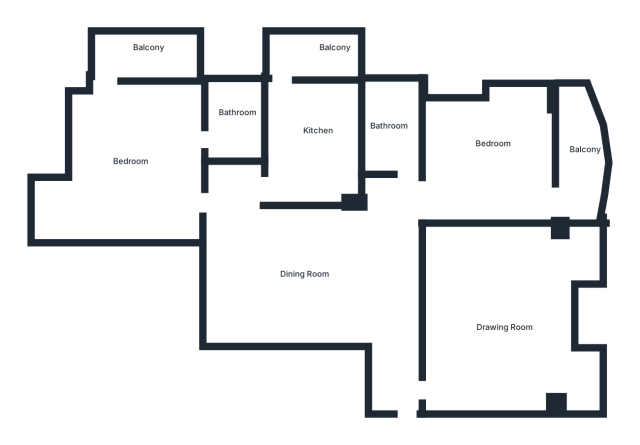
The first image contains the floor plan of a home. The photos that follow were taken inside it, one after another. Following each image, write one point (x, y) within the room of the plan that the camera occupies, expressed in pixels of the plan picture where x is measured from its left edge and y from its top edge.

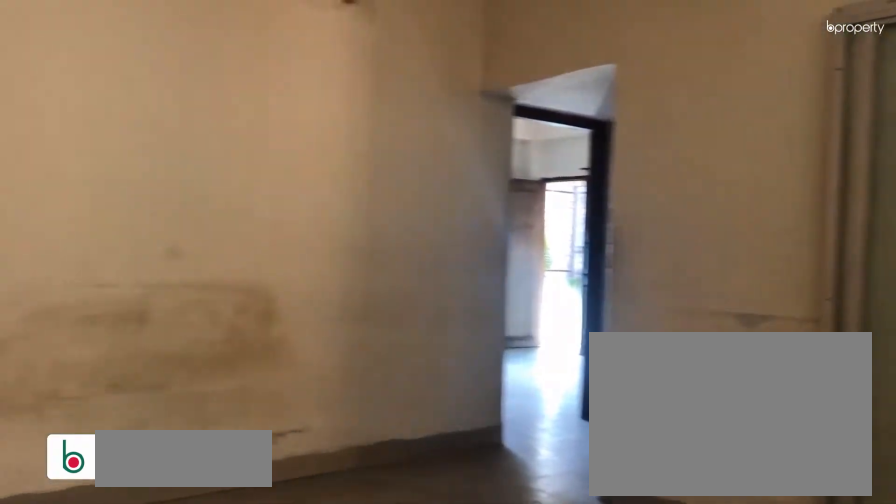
(313, 273)
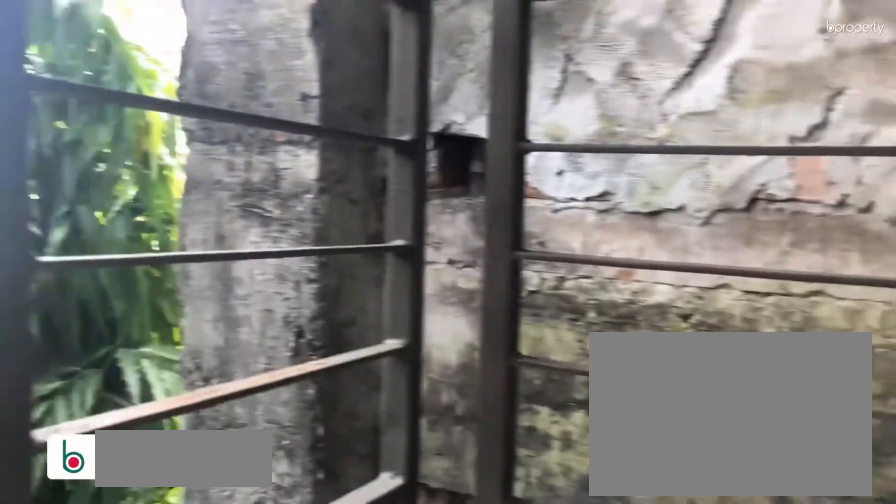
(138, 52)
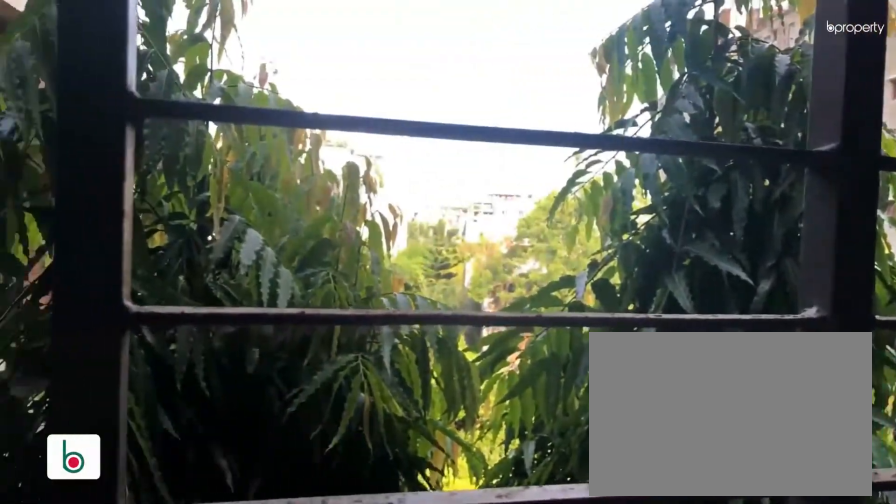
(138, 52)
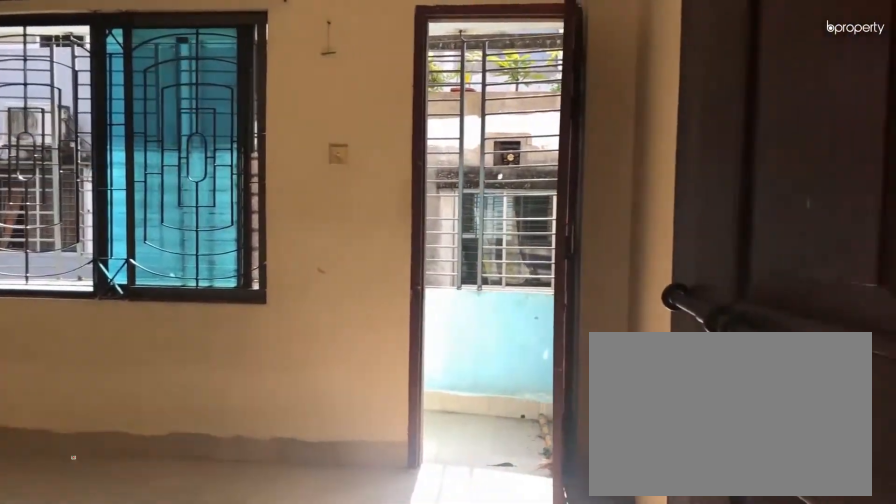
(483, 170)
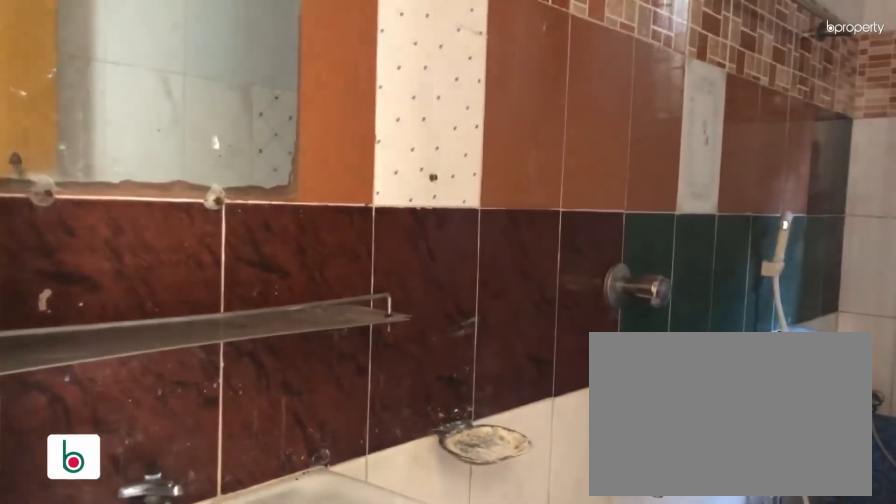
(398, 125)
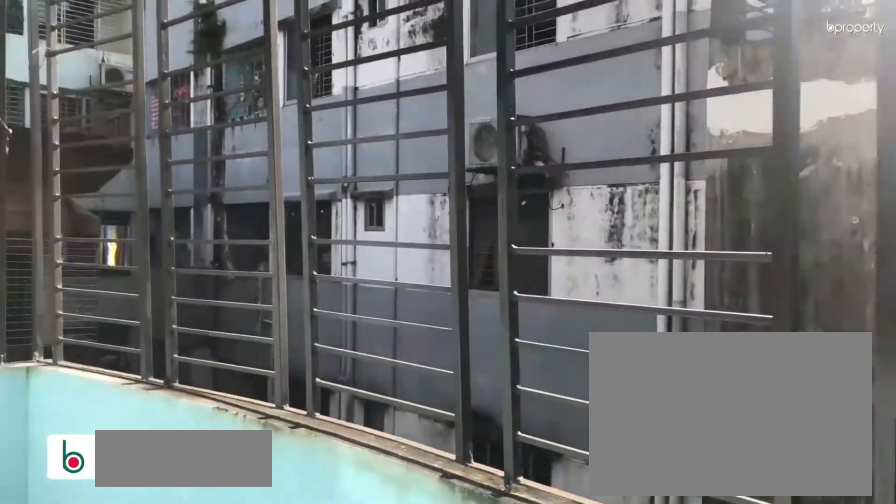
(585, 170)
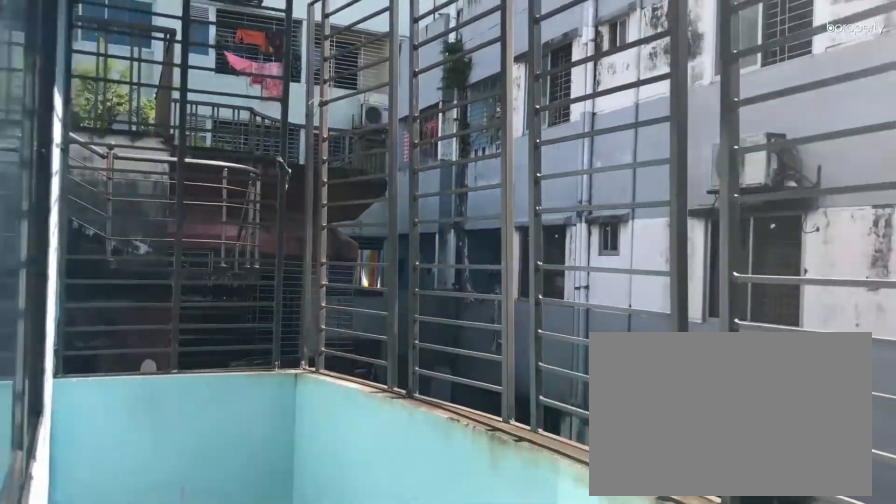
(585, 170)
